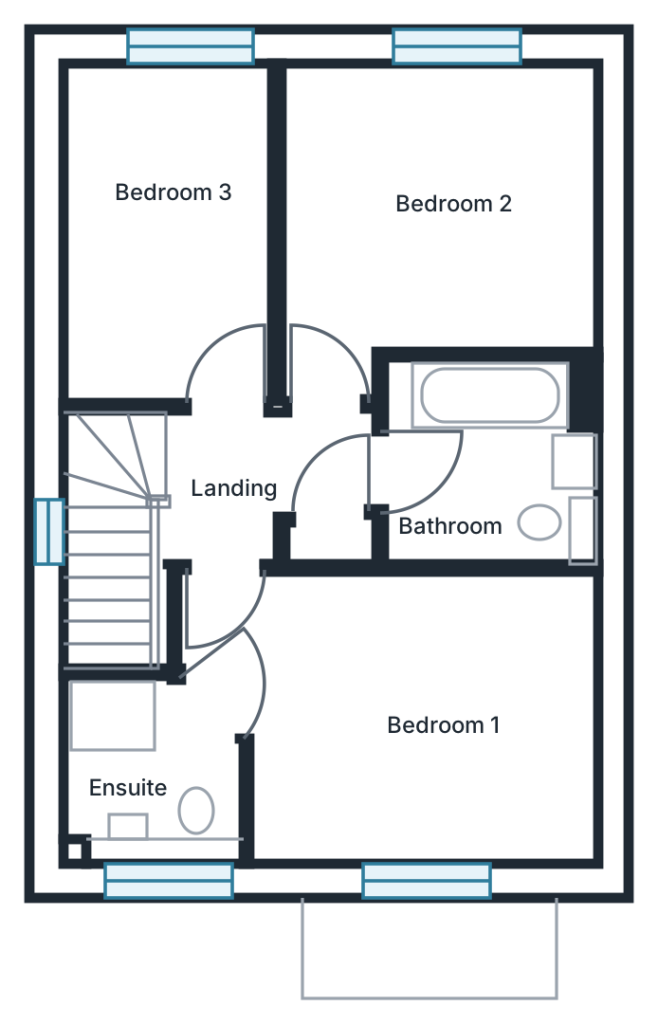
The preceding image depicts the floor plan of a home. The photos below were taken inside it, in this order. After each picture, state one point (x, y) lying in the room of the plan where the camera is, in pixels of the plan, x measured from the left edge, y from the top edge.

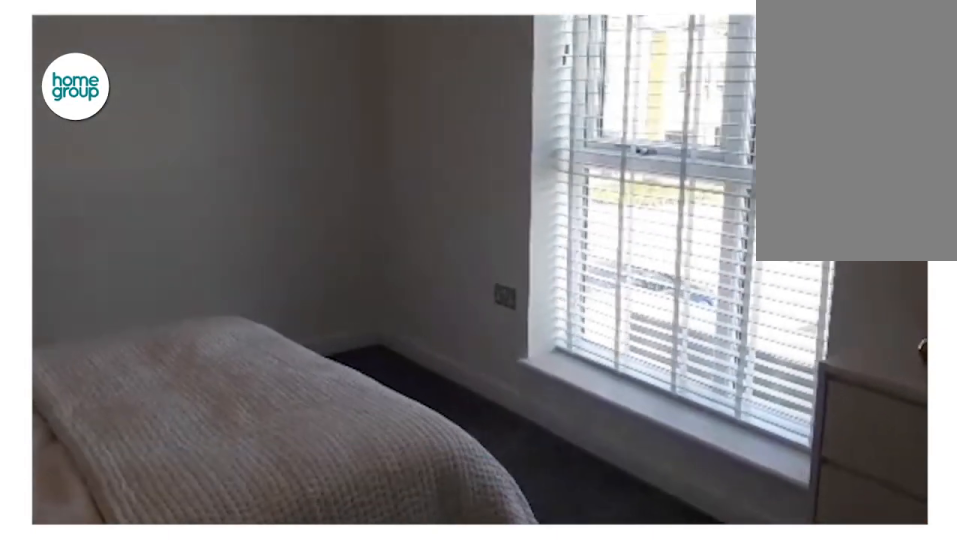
(397, 724)
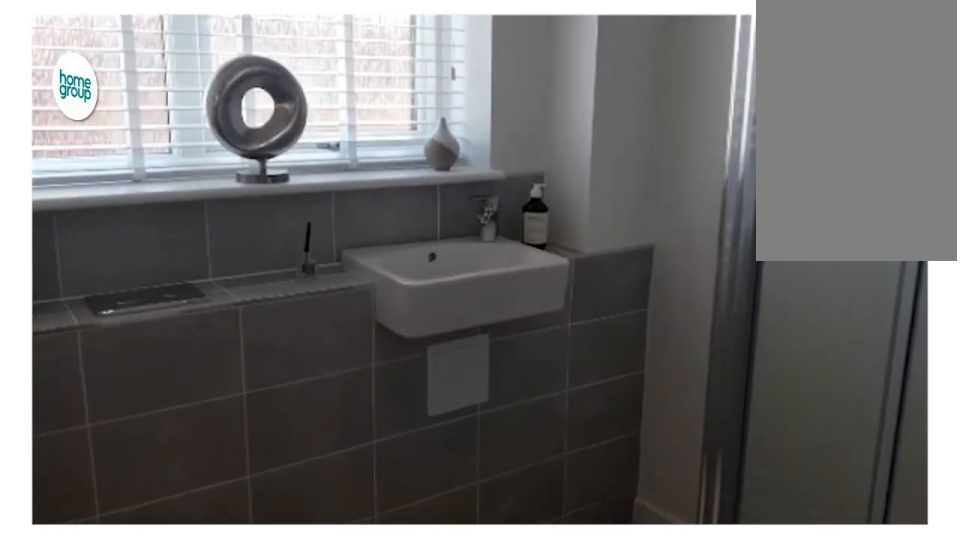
(152, 773)
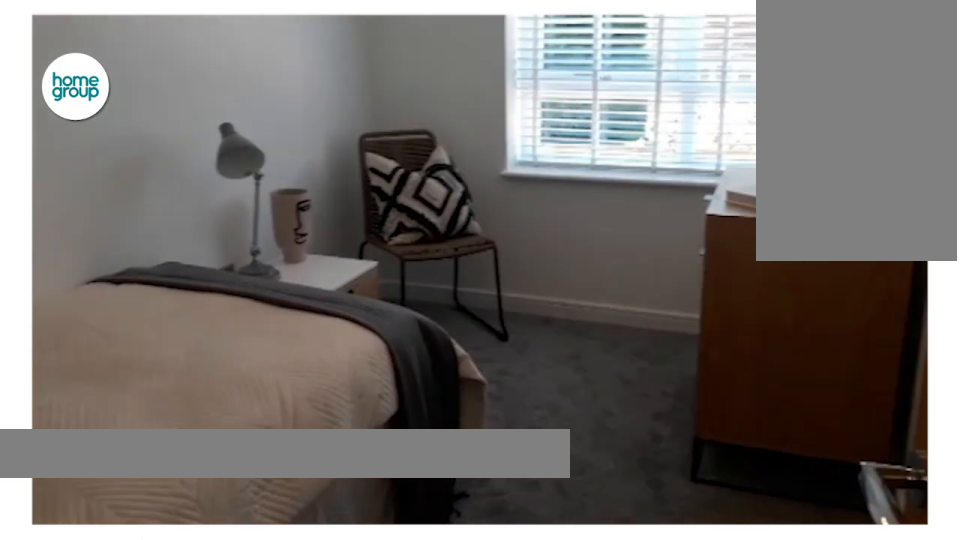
(170, 235)
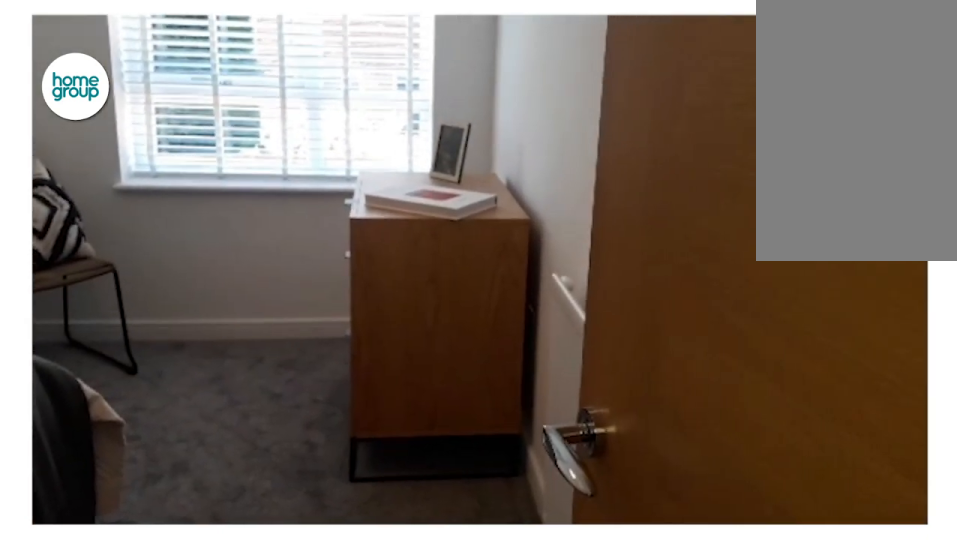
(170, 235)
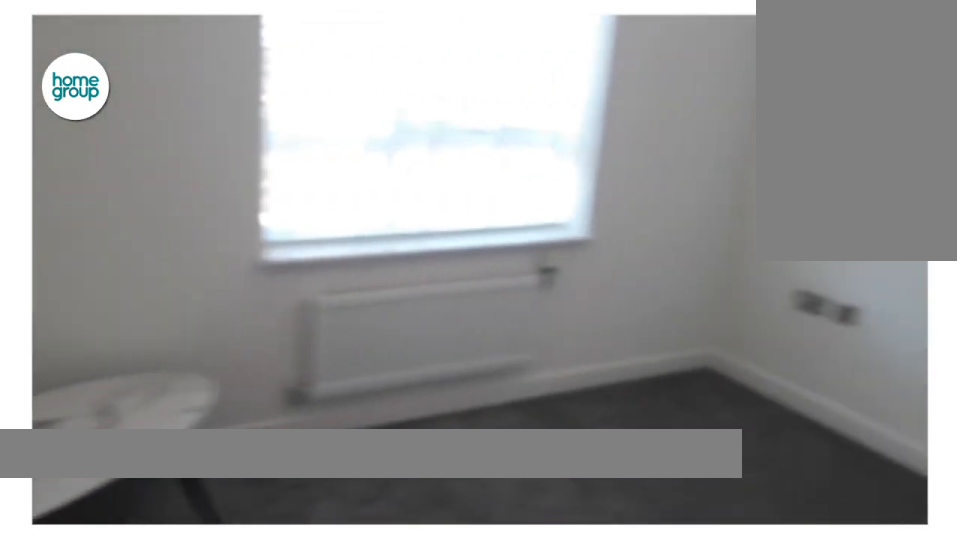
(435, 220)
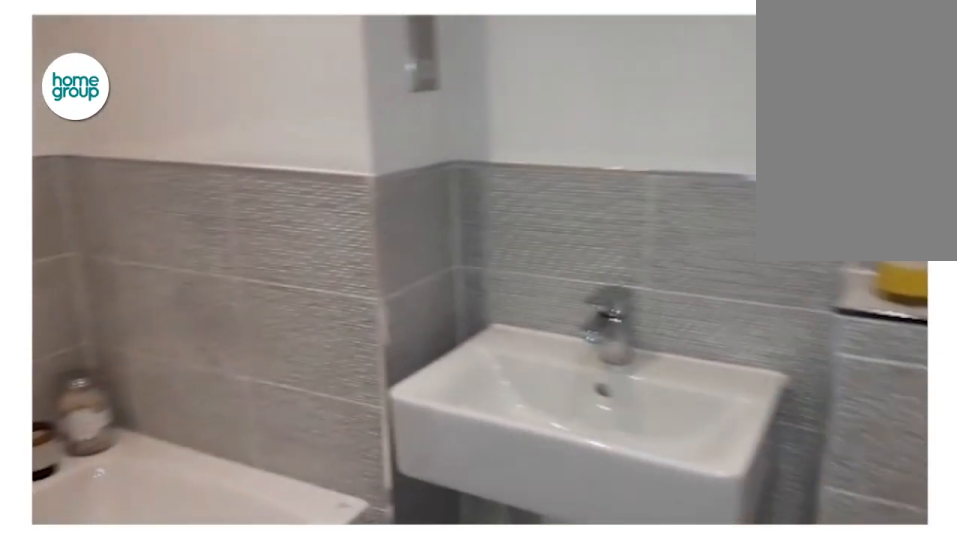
(484, 467)
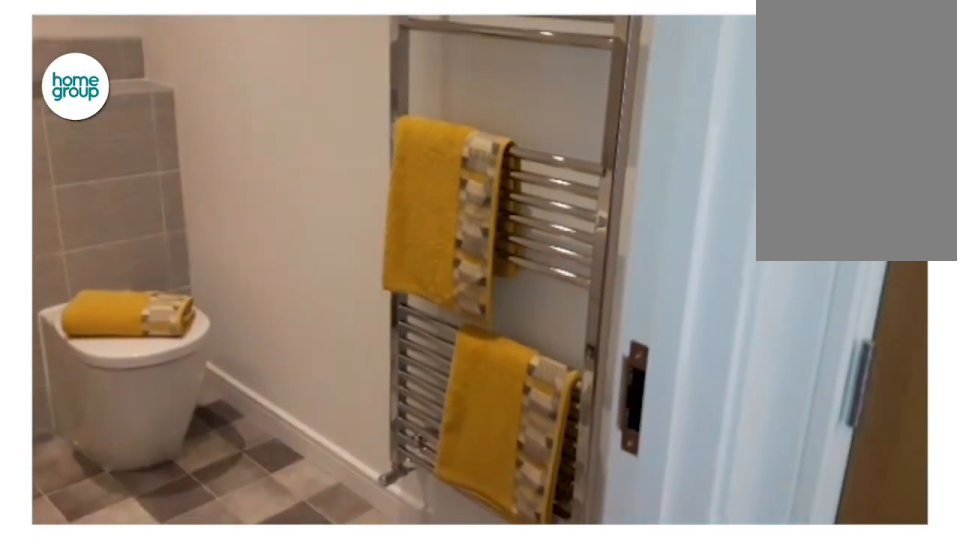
(484, 467)
